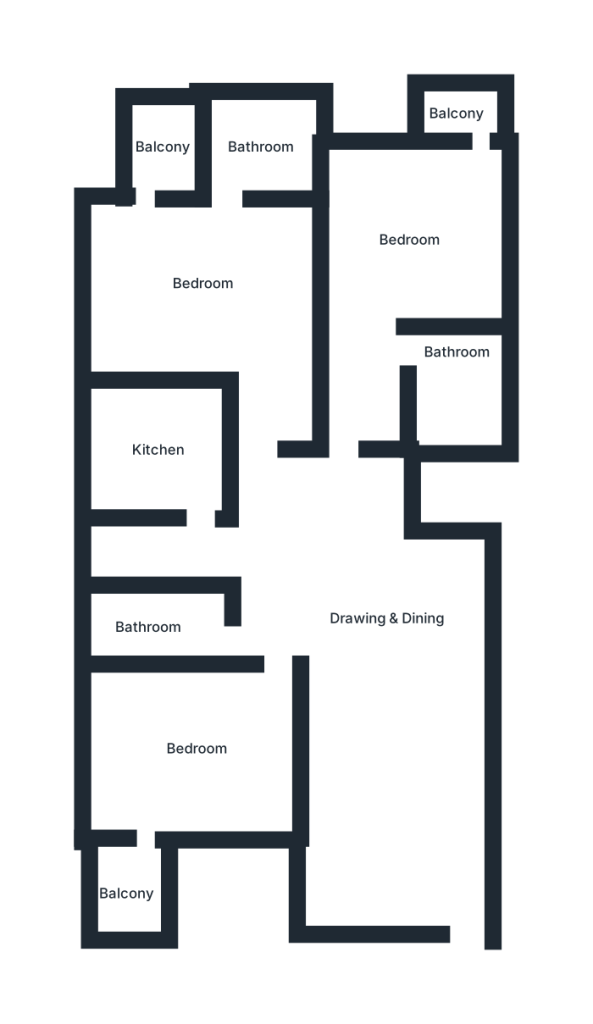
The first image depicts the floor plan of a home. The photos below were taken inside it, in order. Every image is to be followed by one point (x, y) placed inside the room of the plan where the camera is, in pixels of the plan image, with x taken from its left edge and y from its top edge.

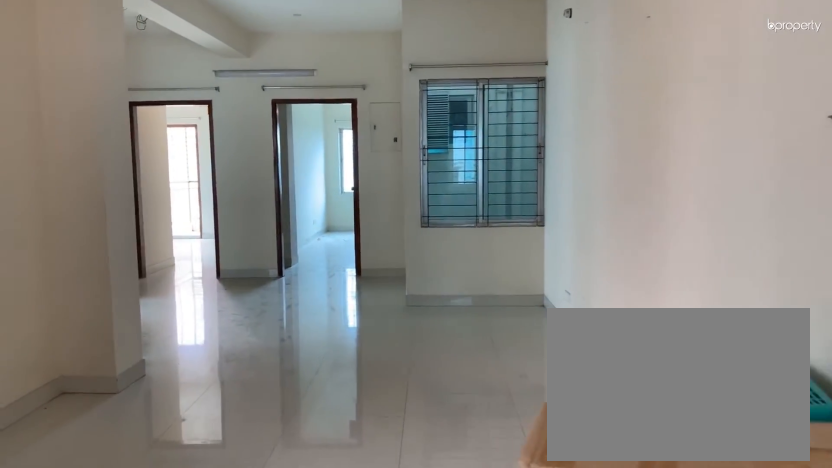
(388, 643)
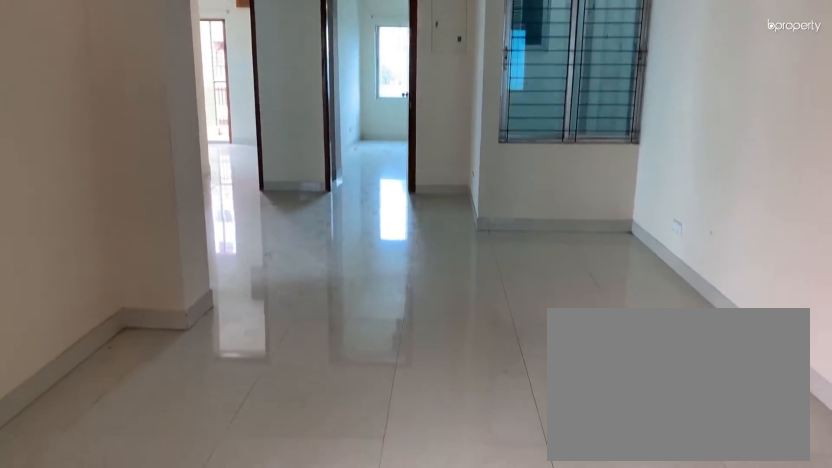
(376, 632)
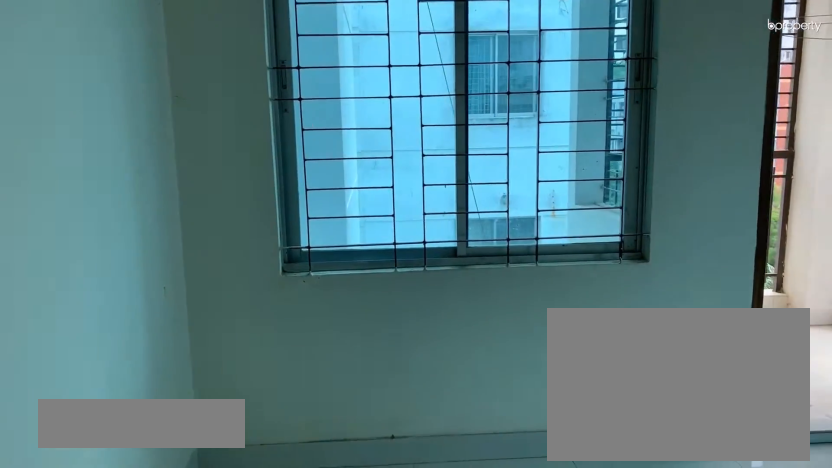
(163, 763)
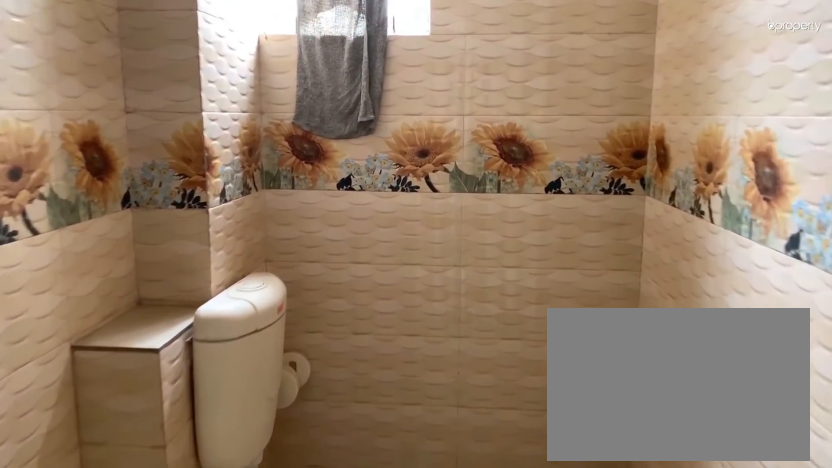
(145, 629)
